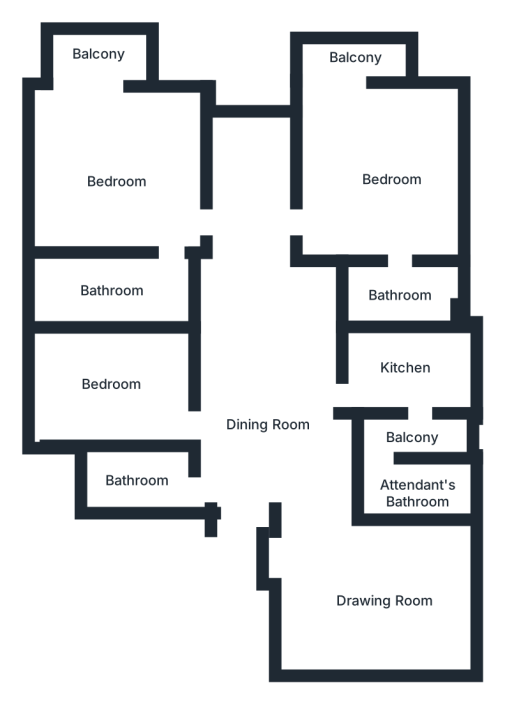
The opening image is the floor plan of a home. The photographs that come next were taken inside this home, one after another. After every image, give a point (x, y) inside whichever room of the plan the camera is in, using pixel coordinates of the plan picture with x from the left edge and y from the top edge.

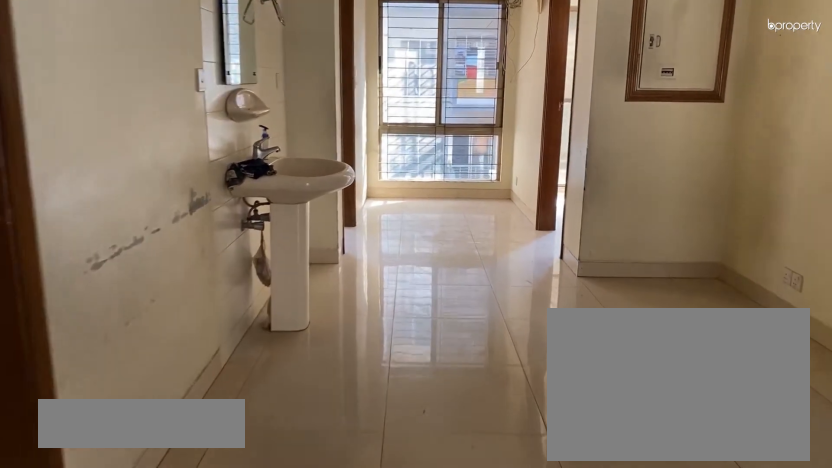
(260, 442)
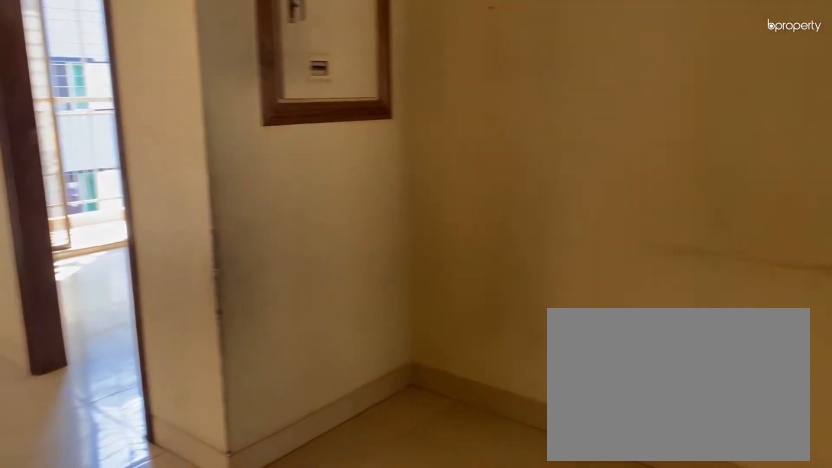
(246, 285)
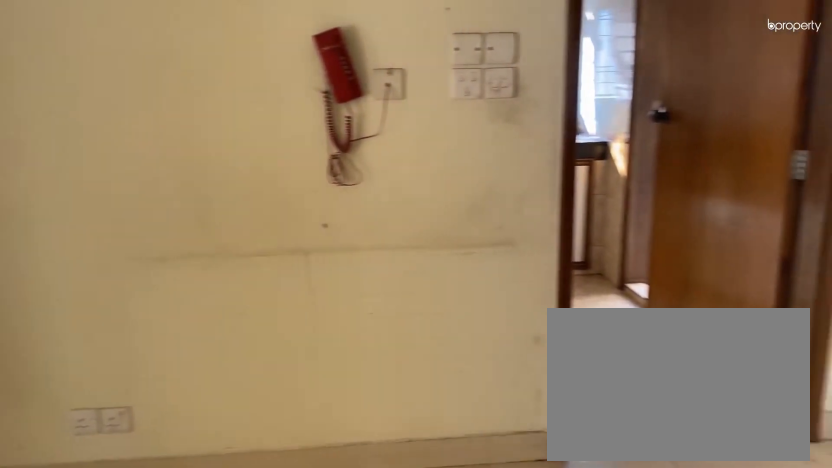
(246, 285)
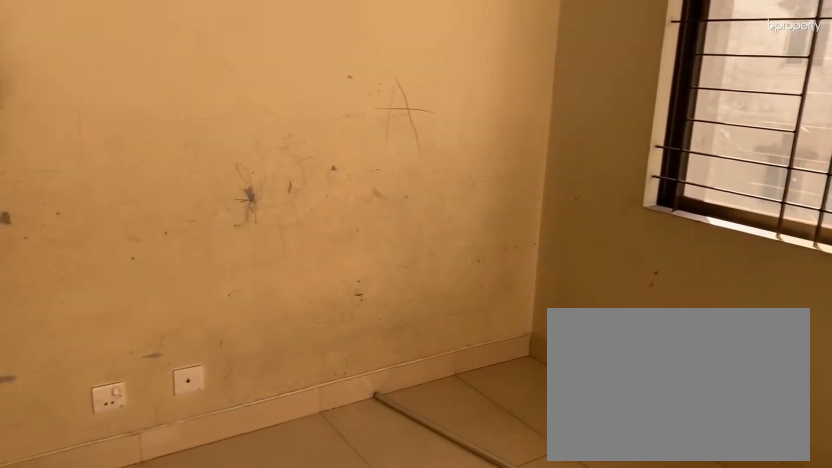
(372, 598)
